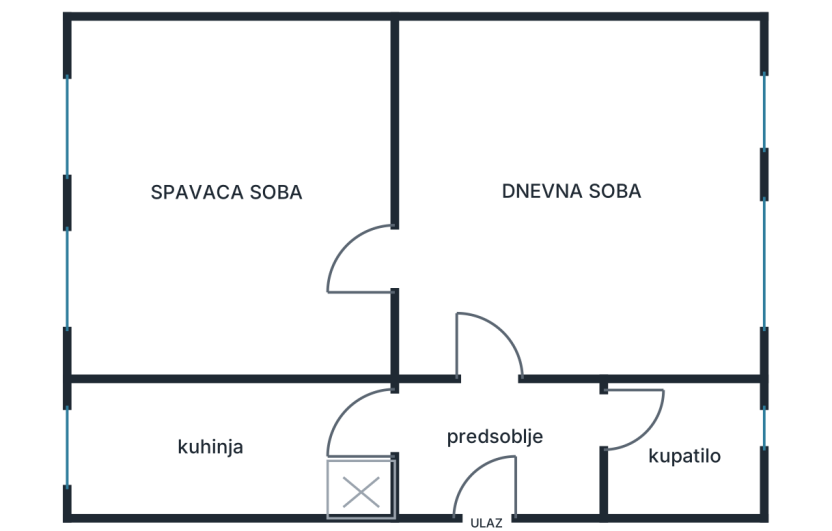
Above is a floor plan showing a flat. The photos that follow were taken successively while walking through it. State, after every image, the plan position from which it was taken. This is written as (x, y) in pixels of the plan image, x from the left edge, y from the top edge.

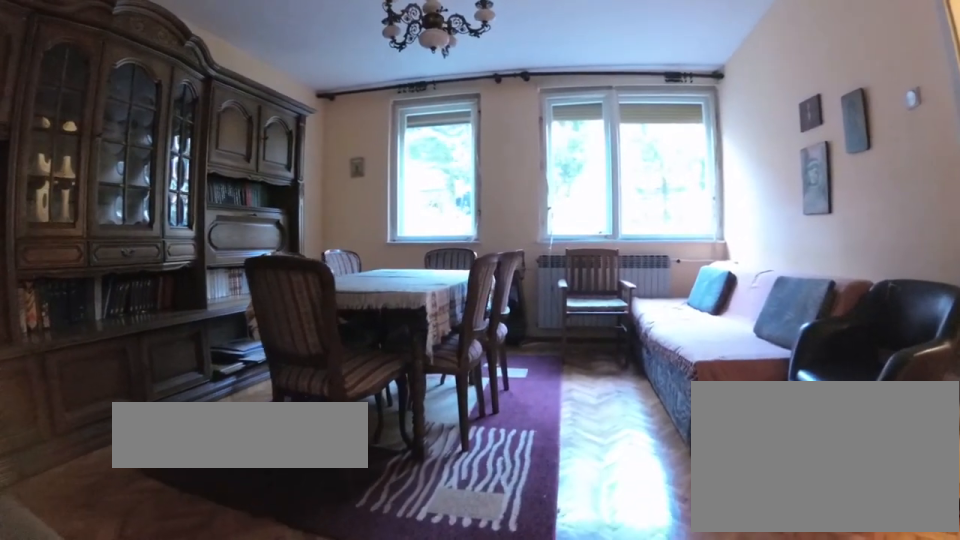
(443, 293)
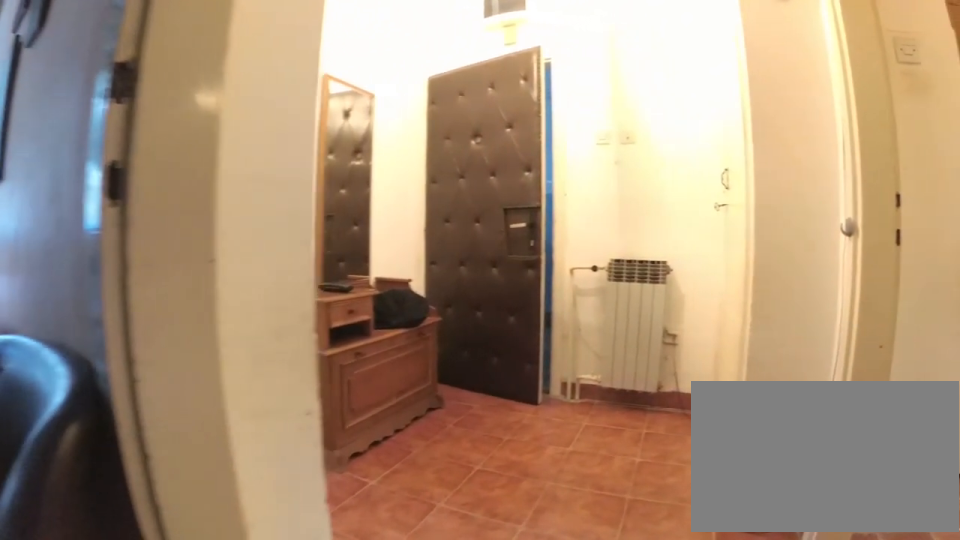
(491, 332)
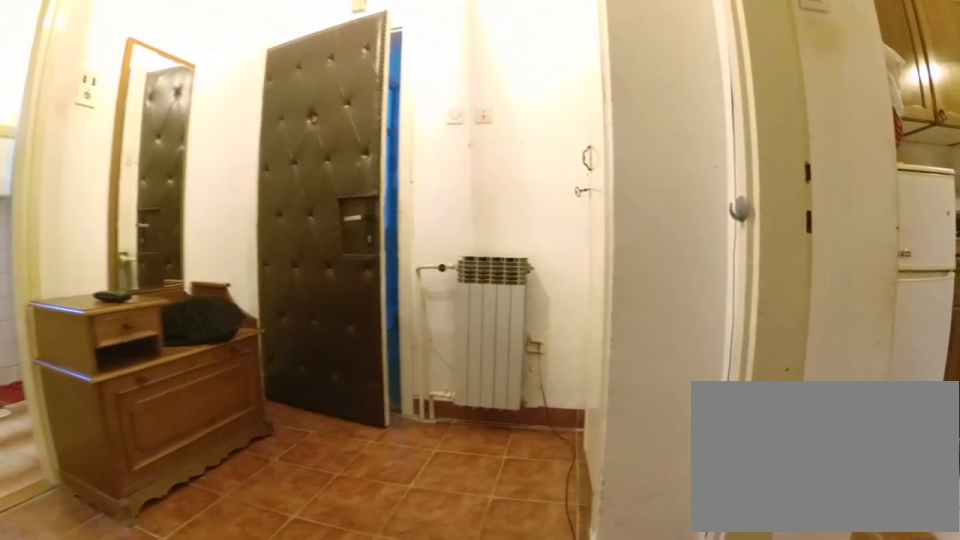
(500, 366)
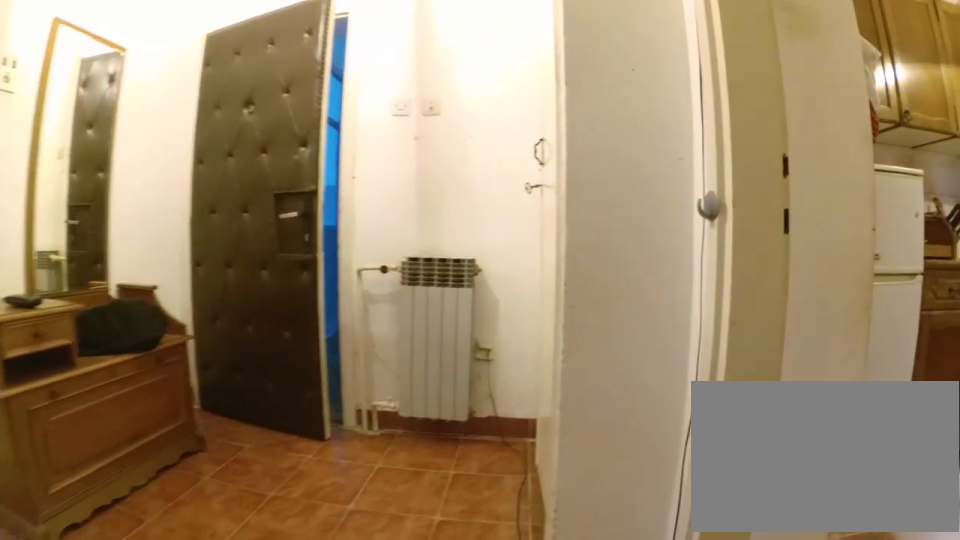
(502, 375)
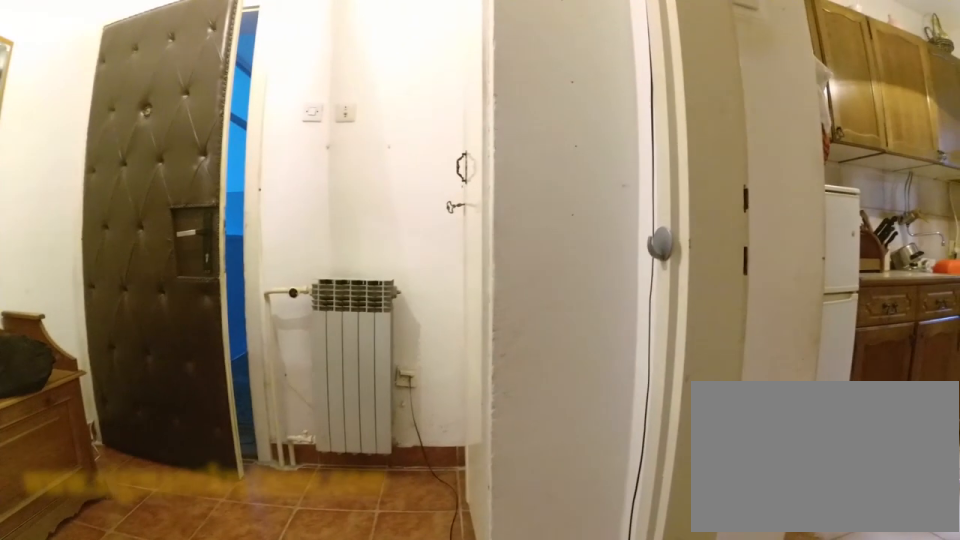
(497, 390)
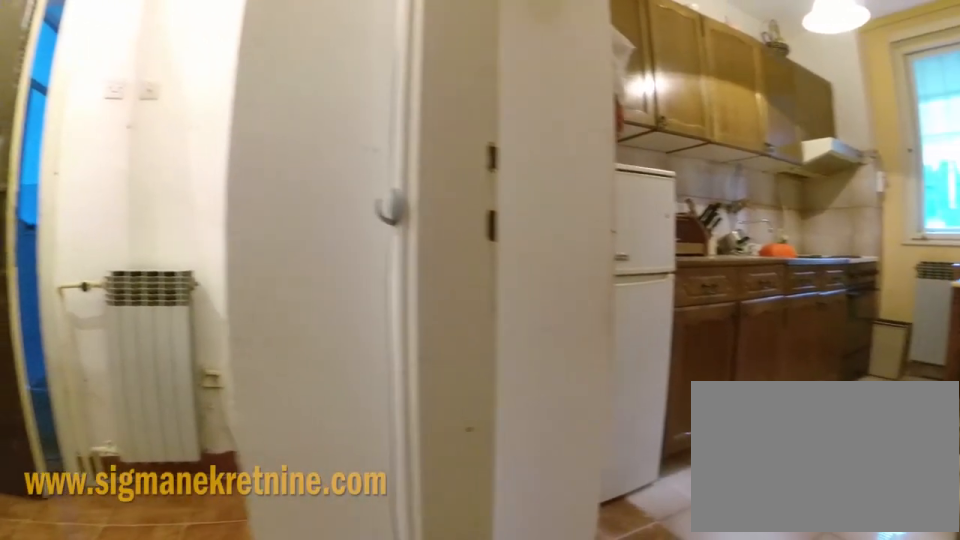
(480, 397)
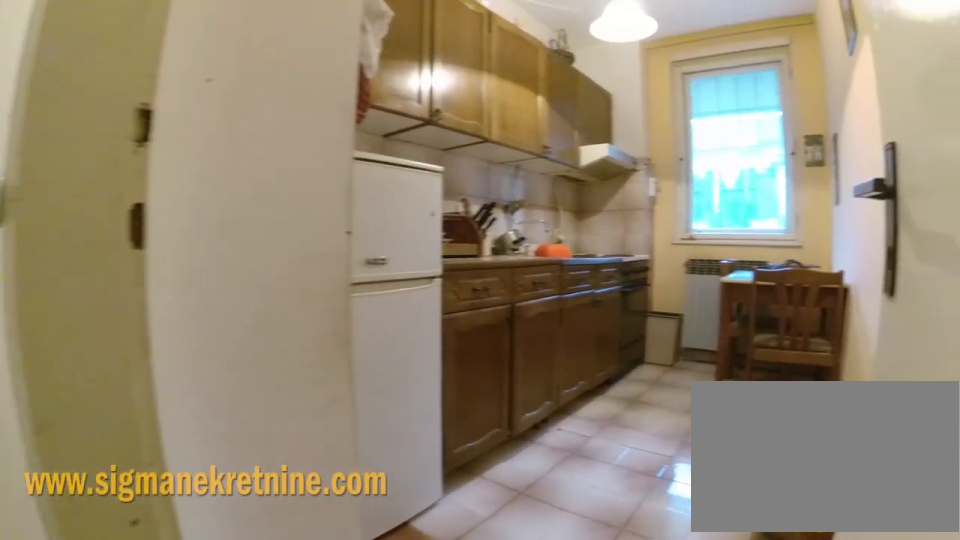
(461, 400)
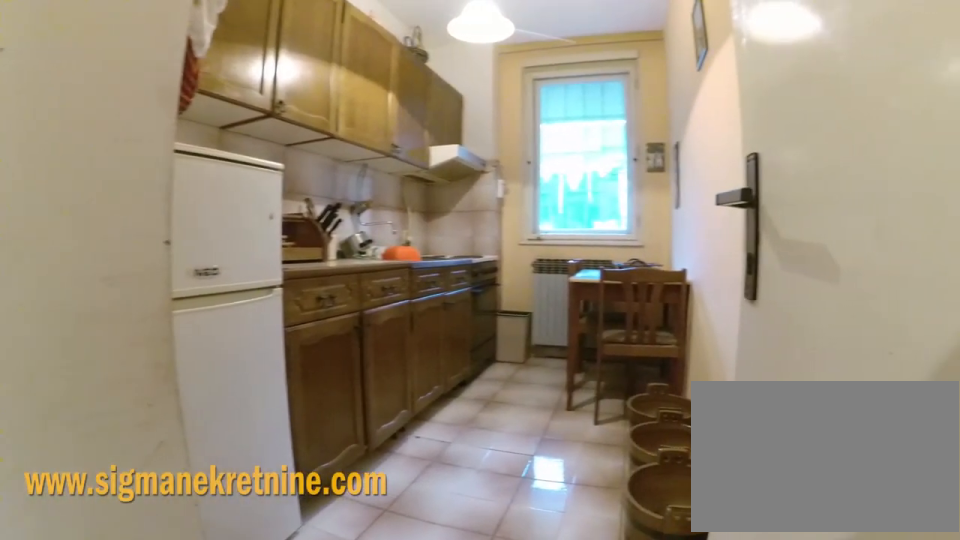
(446, 404)
